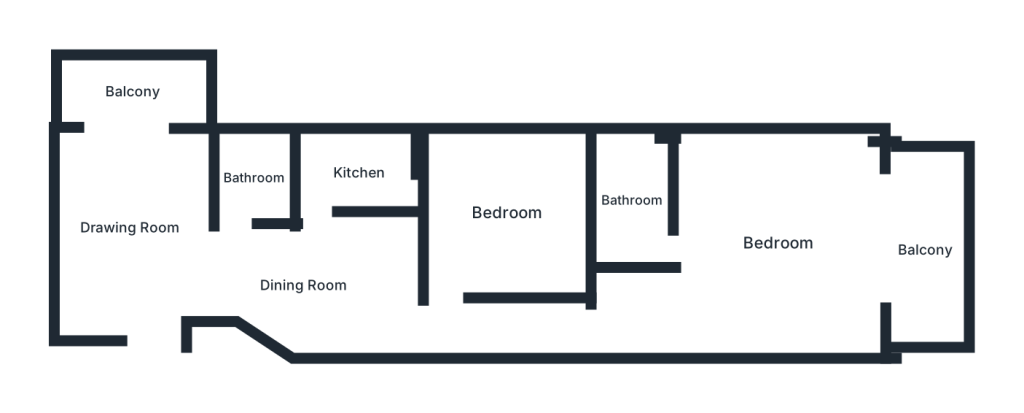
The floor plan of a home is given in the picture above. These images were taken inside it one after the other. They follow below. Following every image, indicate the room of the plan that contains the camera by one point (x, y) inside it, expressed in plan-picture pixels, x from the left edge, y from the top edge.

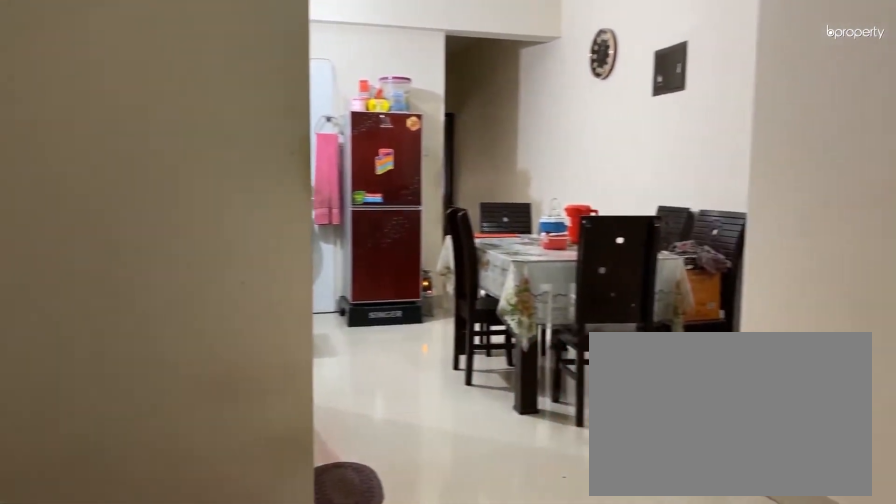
(127, 228)
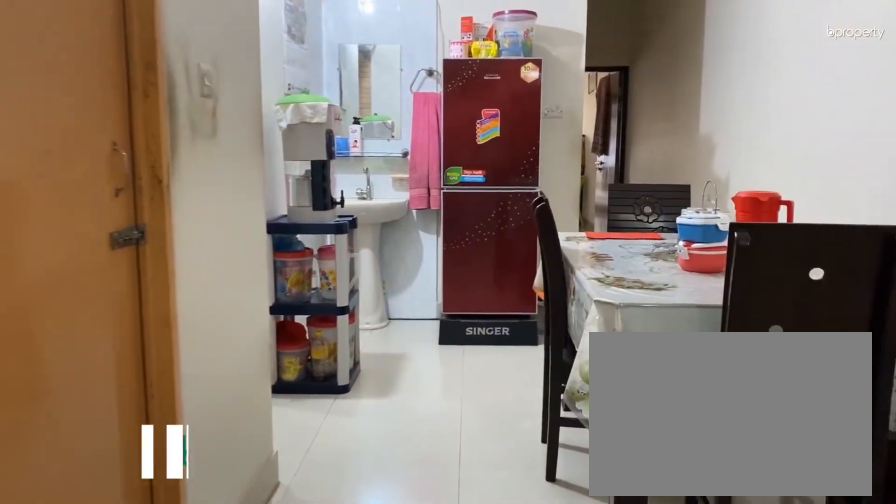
(302, 283)
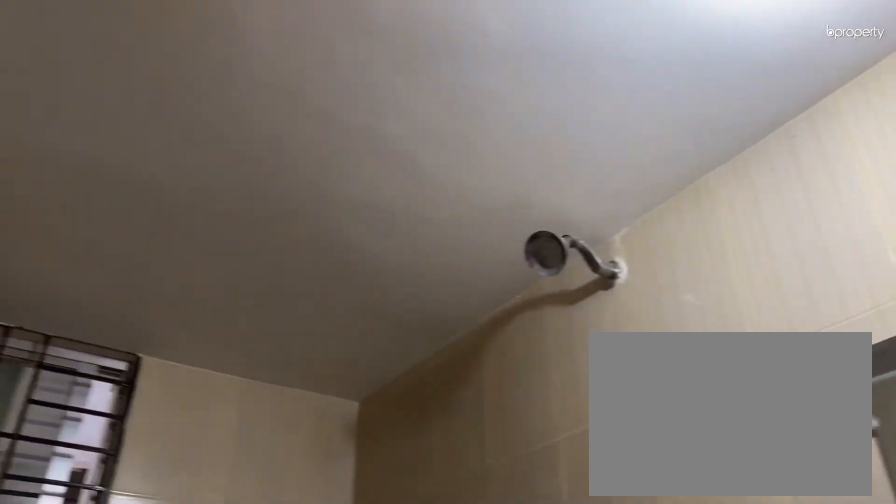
(252, 178)
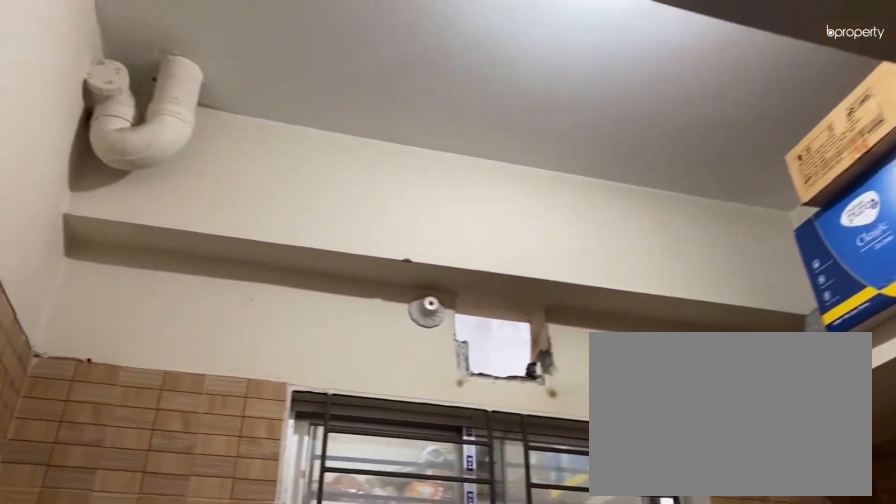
(360, 168)
